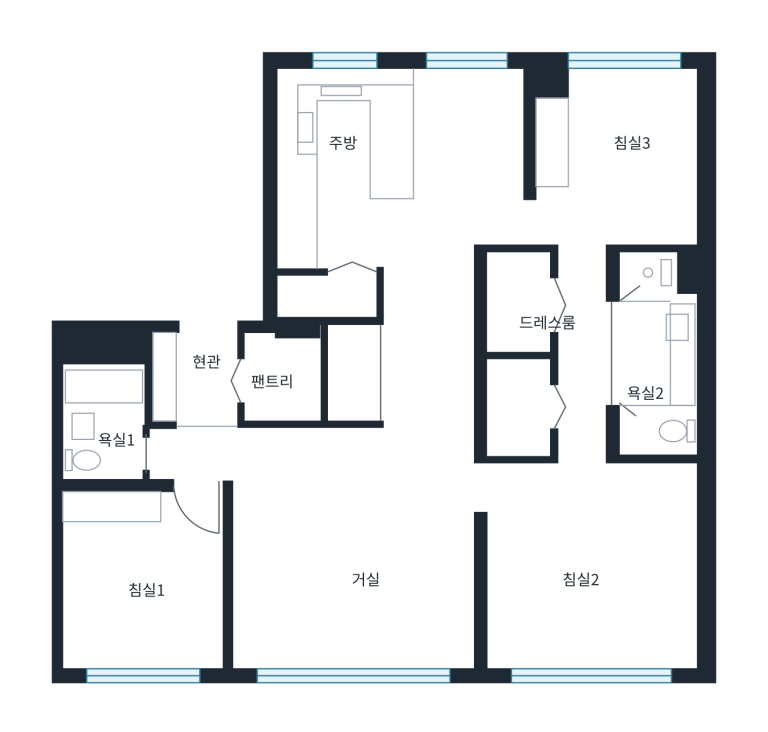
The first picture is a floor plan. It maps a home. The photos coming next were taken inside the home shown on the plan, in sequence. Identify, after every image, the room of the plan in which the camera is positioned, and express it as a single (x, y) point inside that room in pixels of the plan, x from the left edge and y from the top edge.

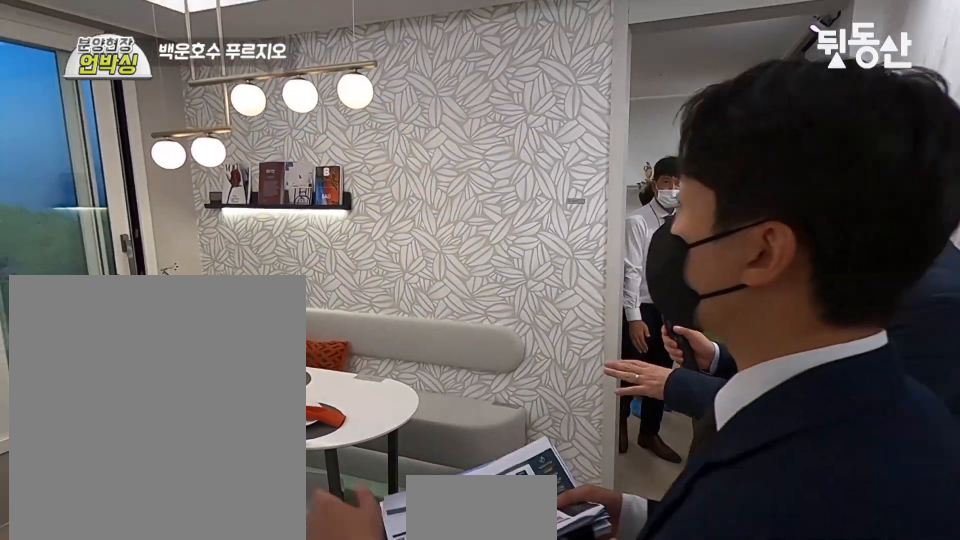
(465, 183)
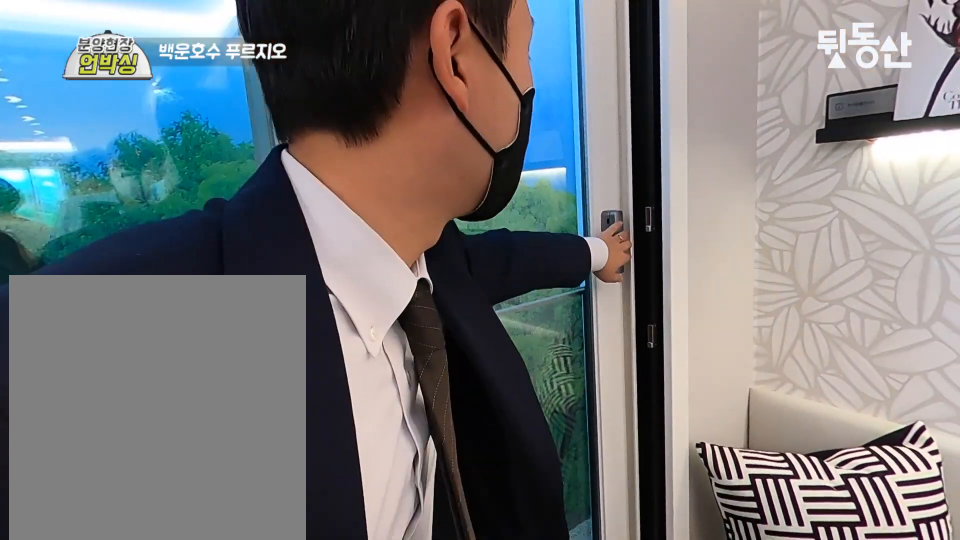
(465, 183)
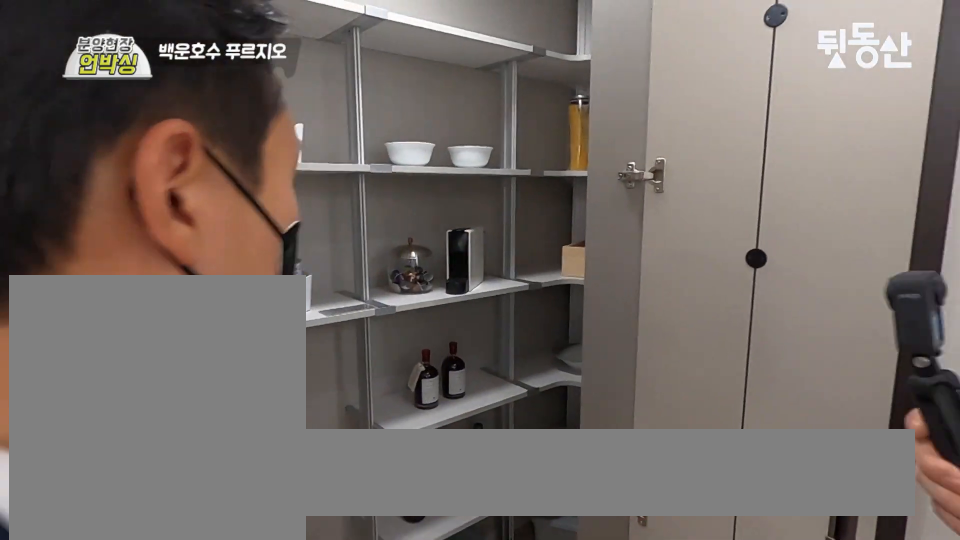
(354, 279)
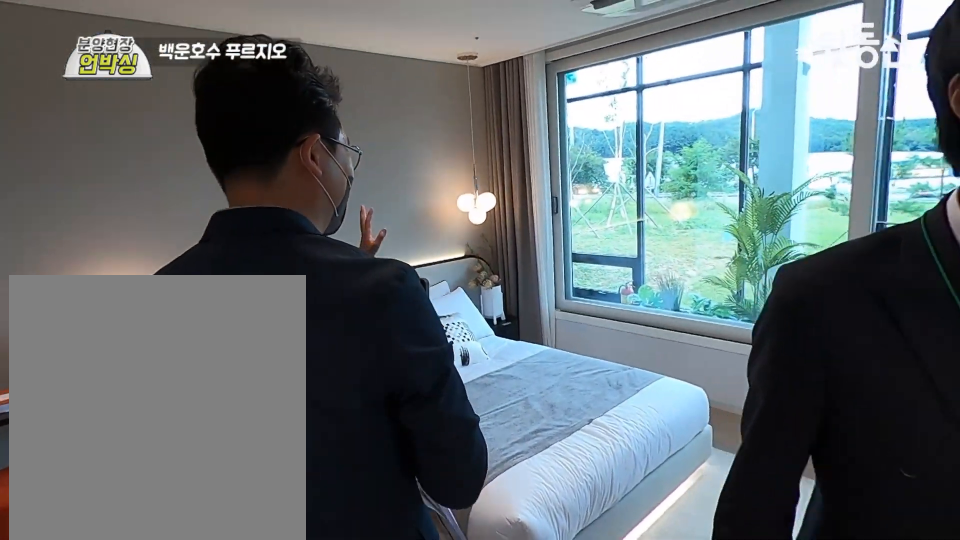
(590, 595)
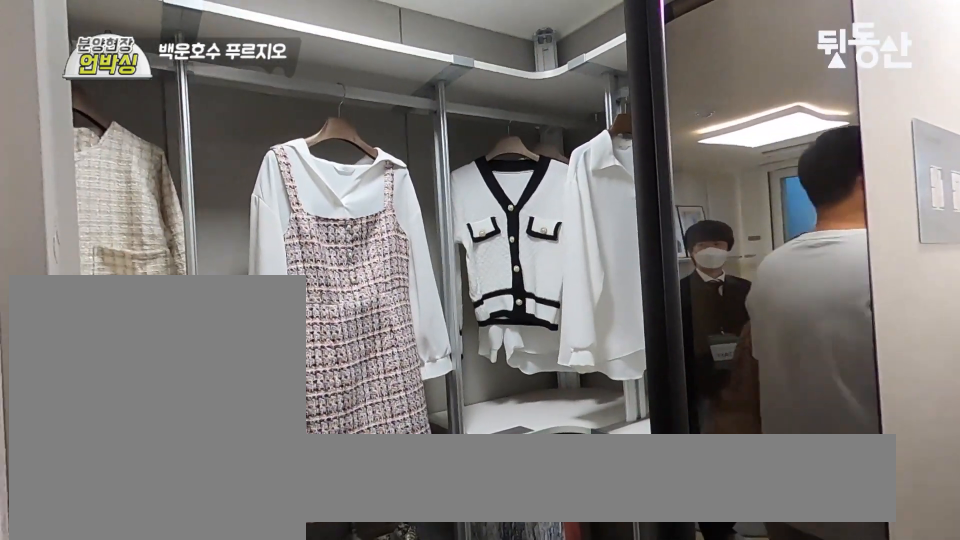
(576, 370)
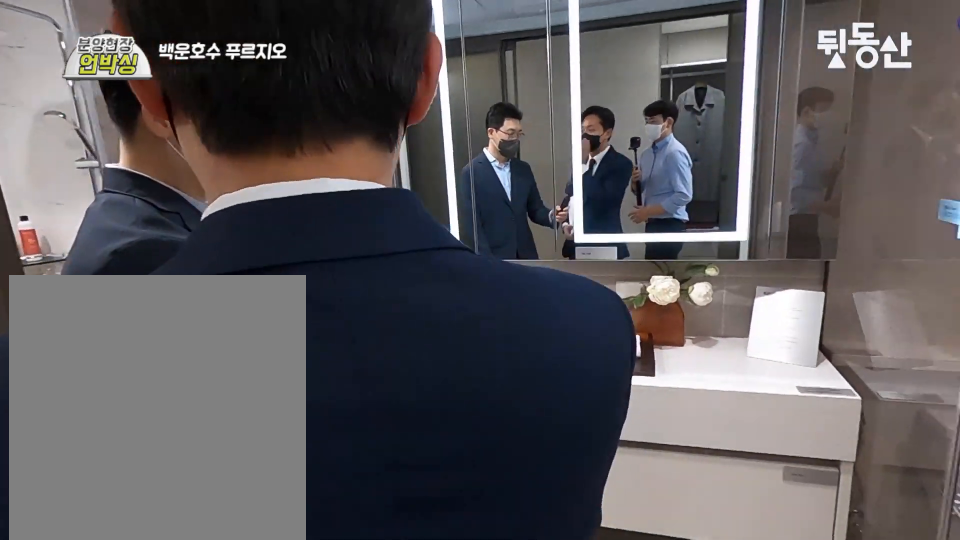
(575, 369)
